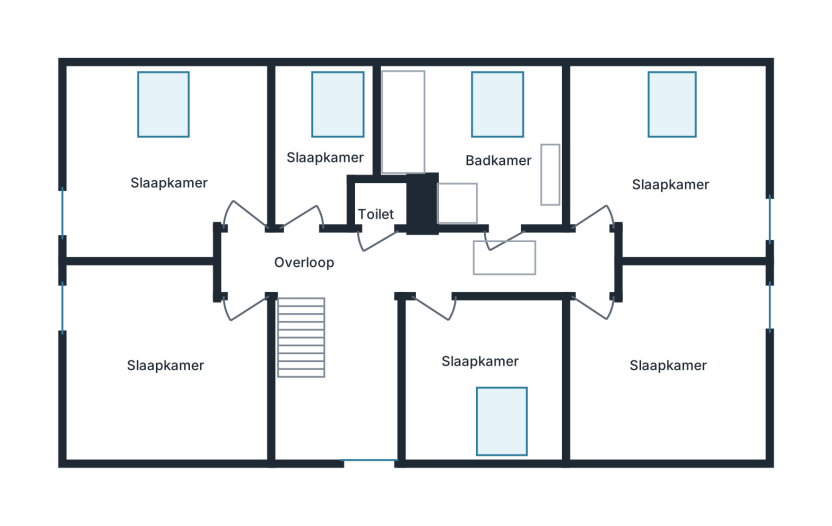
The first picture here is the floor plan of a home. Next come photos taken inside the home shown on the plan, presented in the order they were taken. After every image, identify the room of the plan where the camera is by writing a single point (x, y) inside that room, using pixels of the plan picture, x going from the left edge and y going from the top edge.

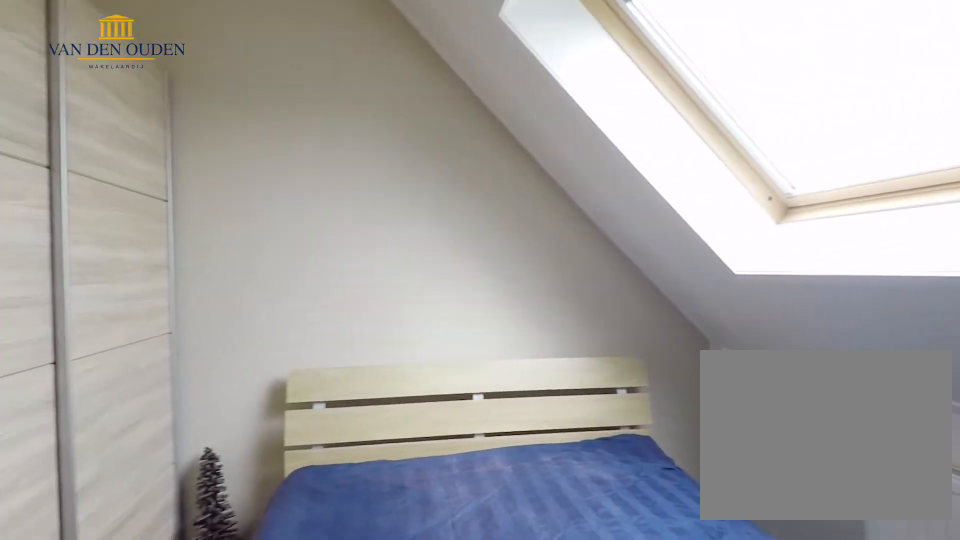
(484, 365)
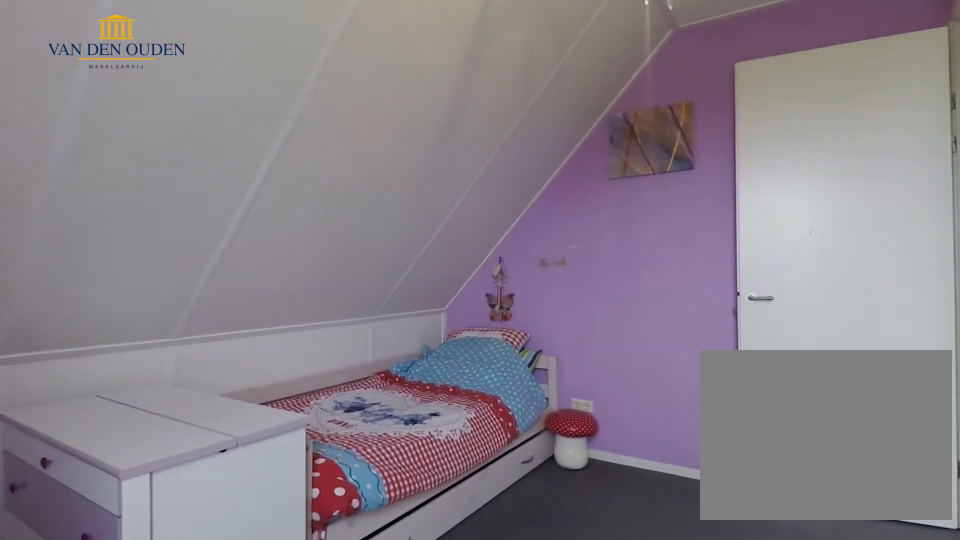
(669, 350)
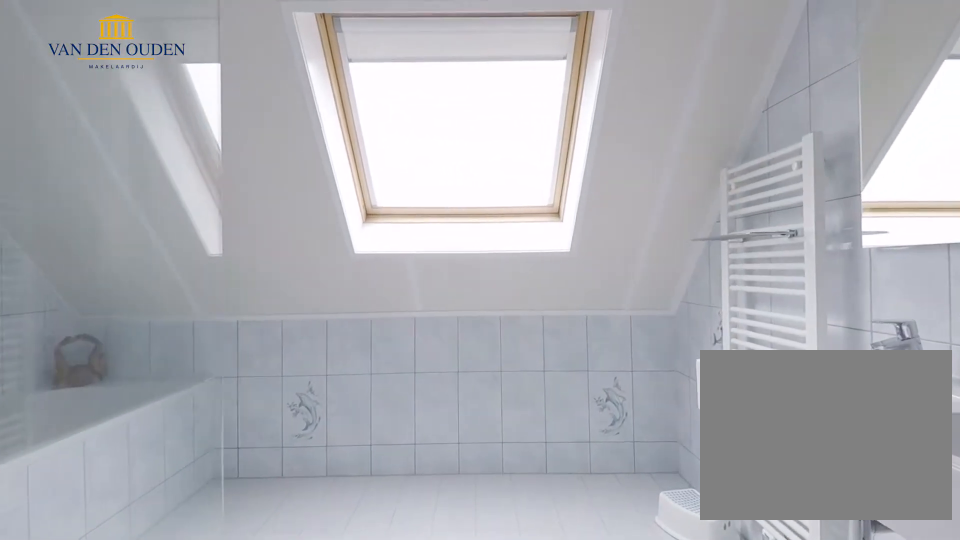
(487, 158)
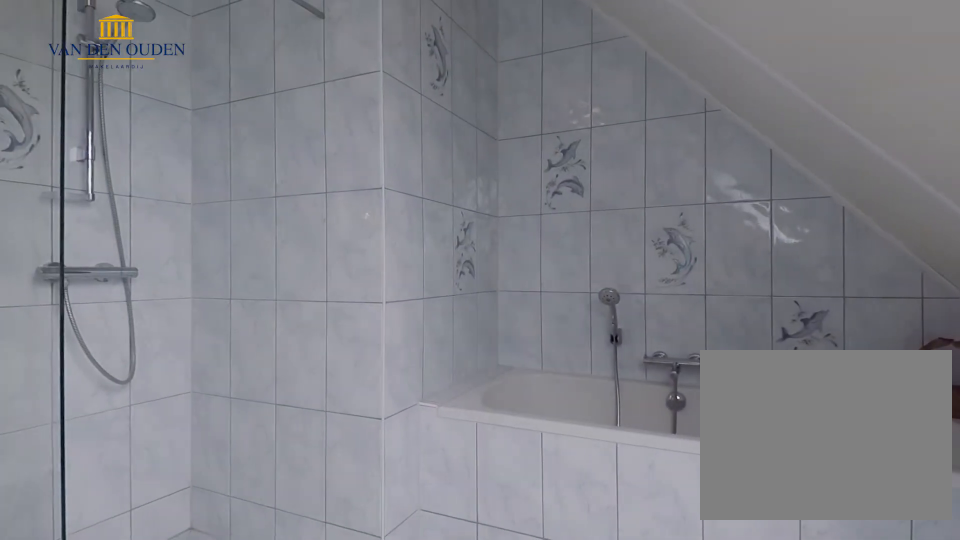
(487, 158)
